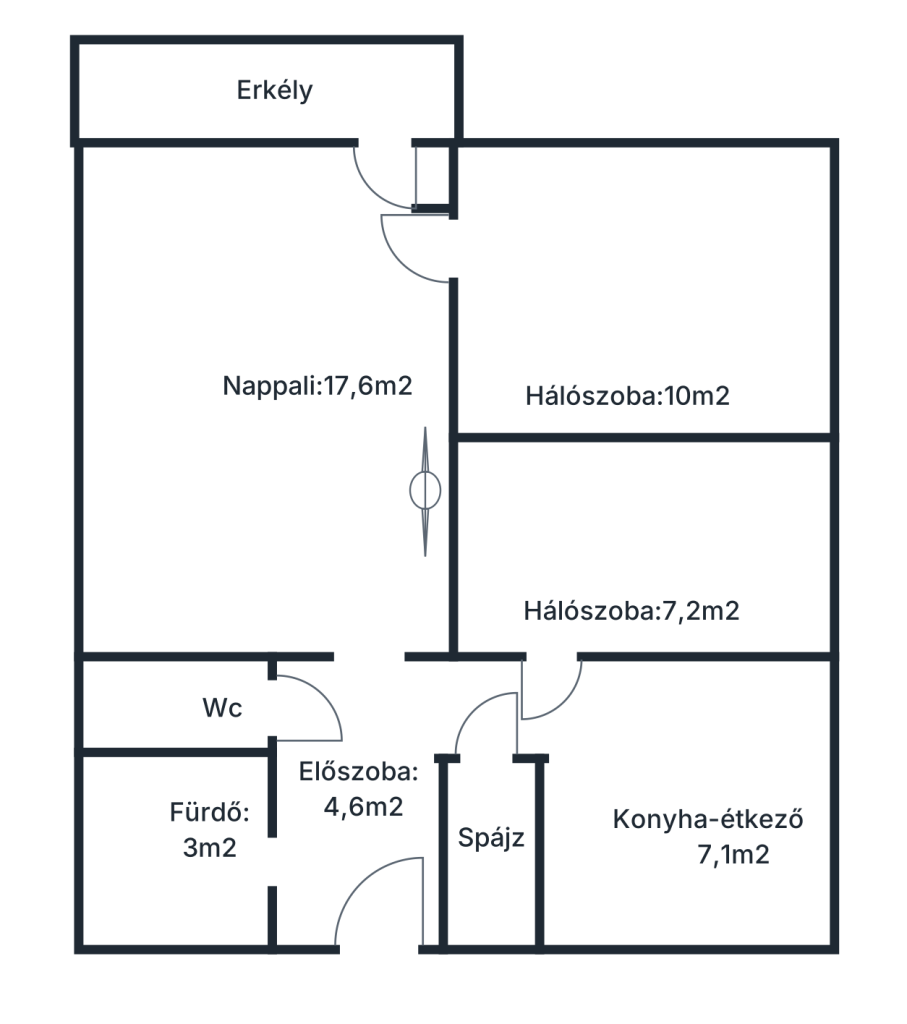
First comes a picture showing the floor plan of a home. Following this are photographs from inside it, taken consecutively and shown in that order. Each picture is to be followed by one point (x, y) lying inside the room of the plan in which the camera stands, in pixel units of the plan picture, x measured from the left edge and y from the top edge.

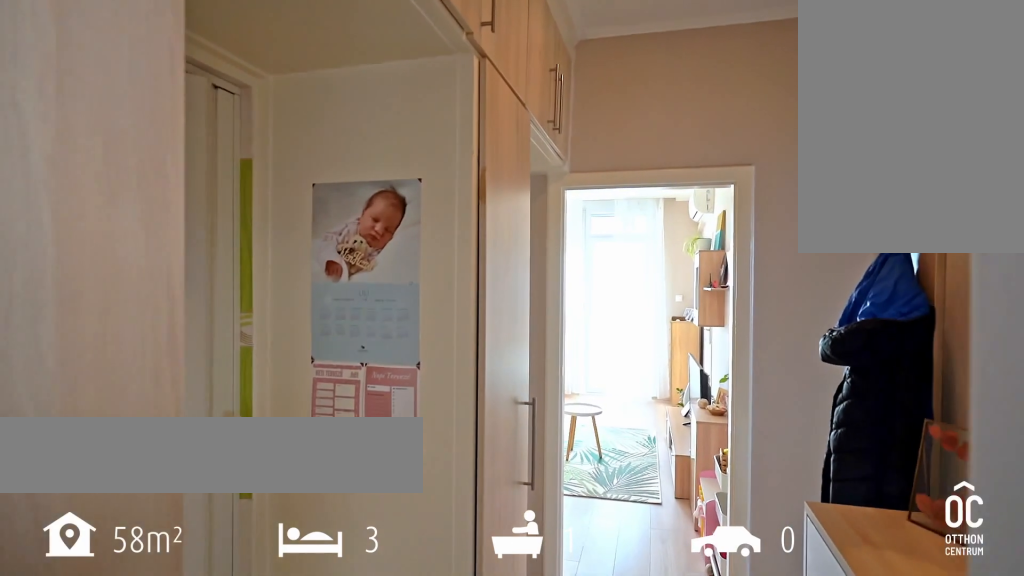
(351, 802)
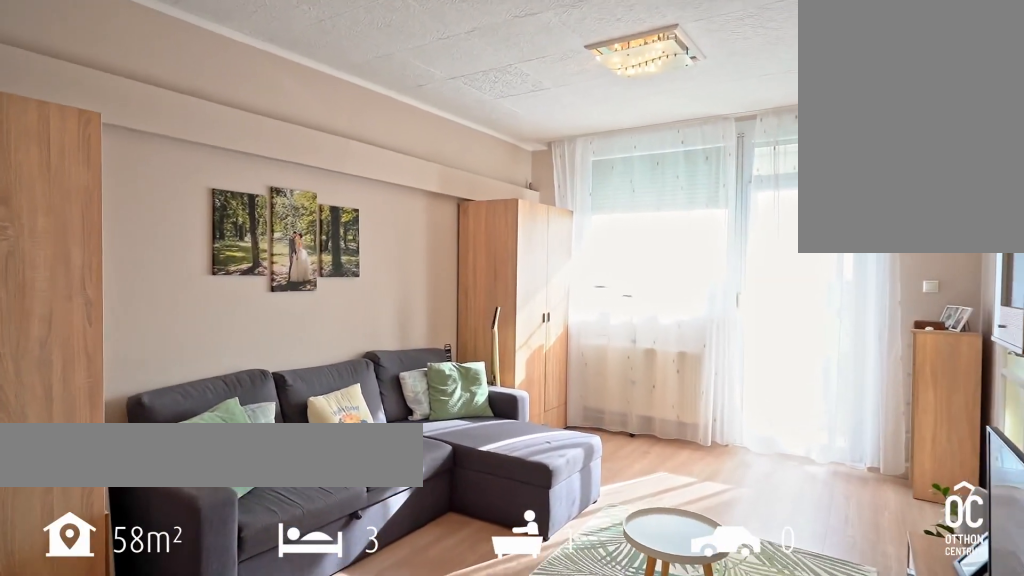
(273, 399)
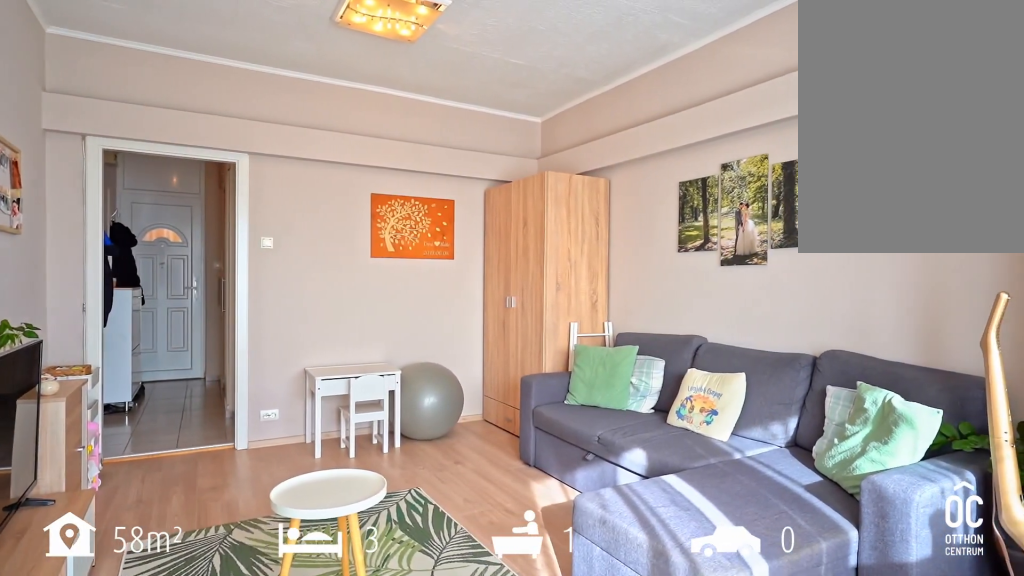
(274, 398)
